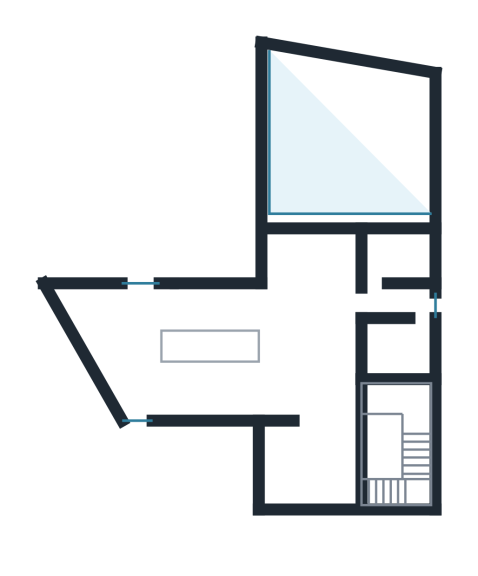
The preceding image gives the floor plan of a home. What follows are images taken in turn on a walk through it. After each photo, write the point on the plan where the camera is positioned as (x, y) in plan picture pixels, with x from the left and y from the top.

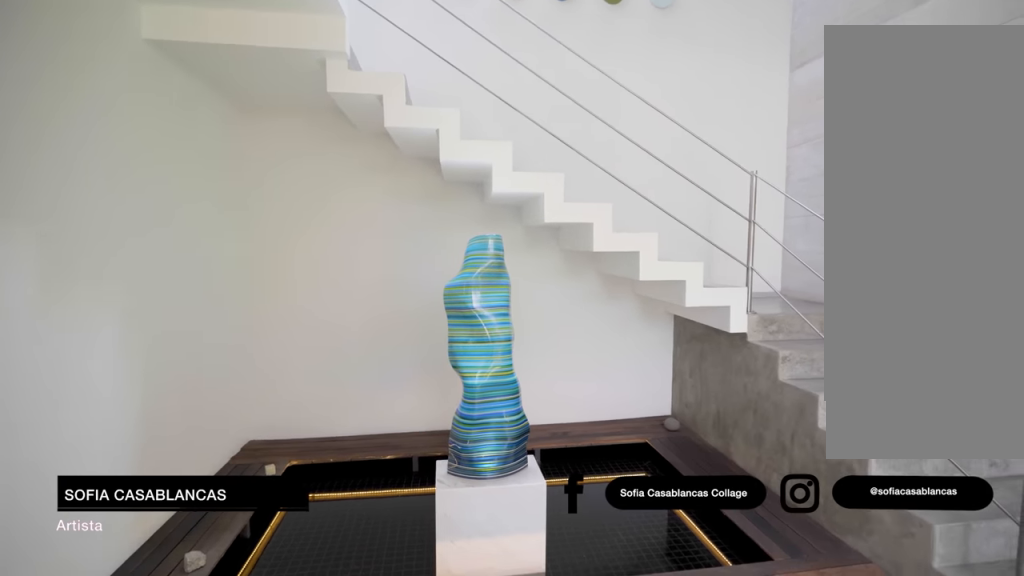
(323, 464)
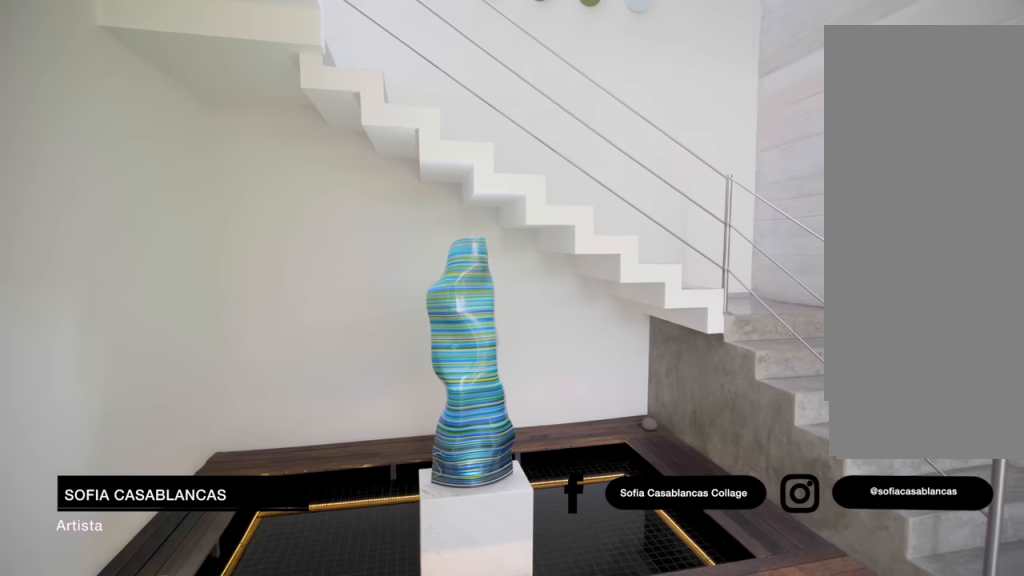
(324, 465)
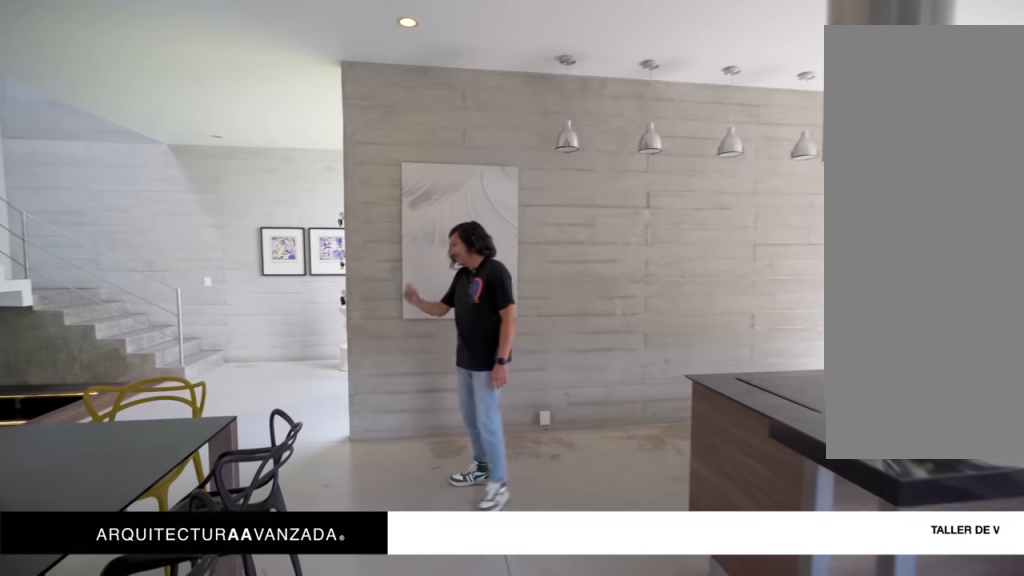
(256, 306)
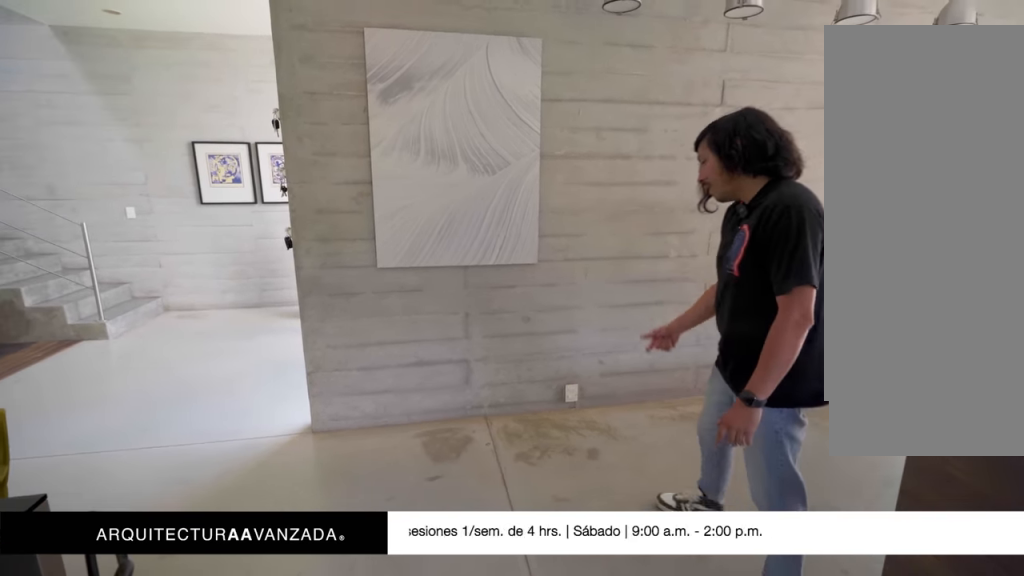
(253, 309)
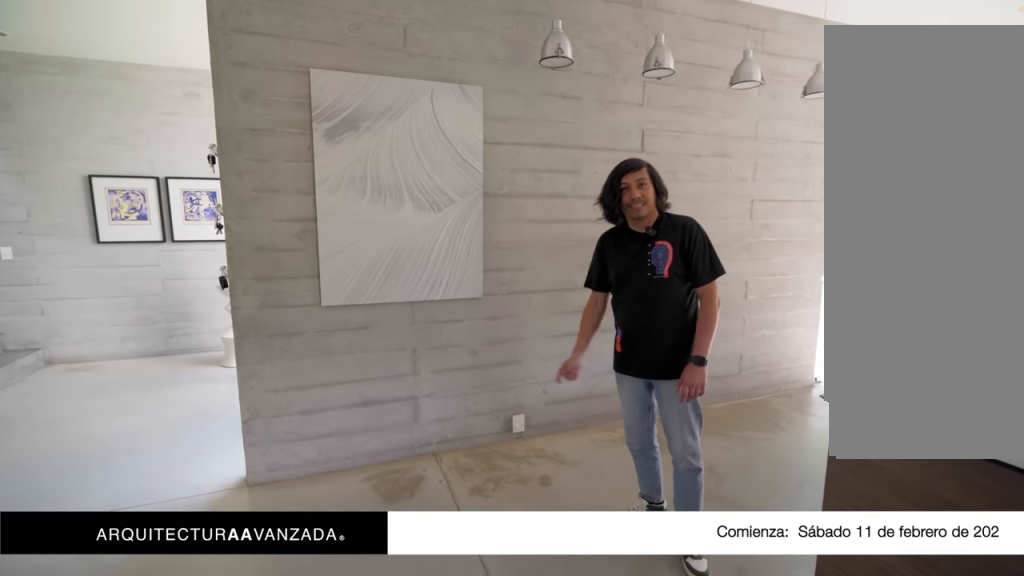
(255, 309)
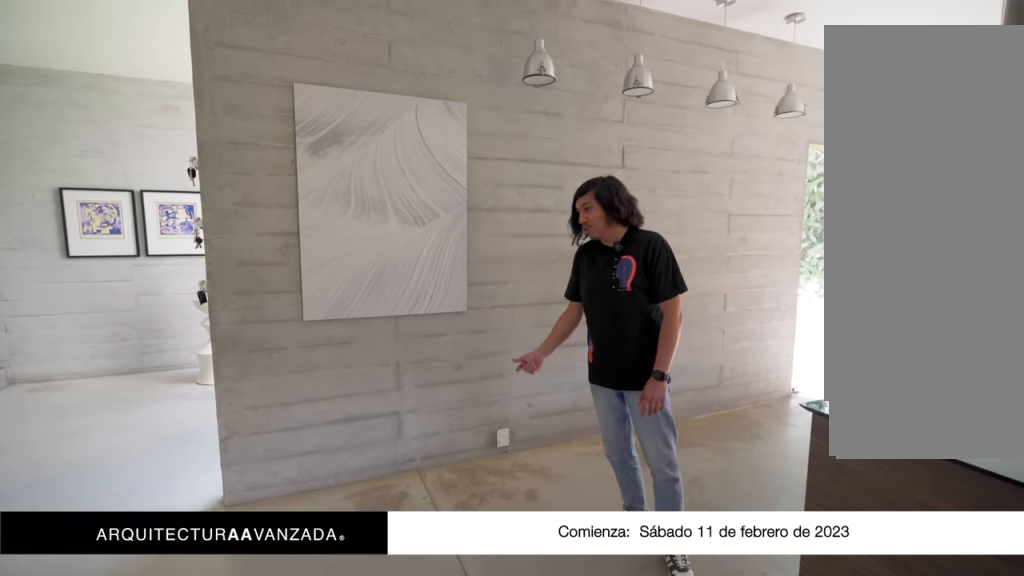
(252, 314)
